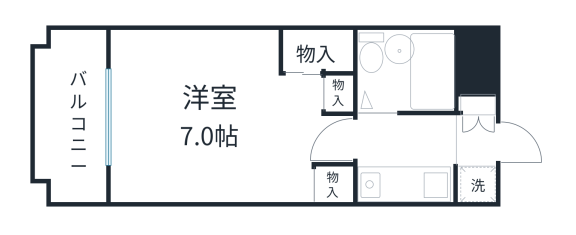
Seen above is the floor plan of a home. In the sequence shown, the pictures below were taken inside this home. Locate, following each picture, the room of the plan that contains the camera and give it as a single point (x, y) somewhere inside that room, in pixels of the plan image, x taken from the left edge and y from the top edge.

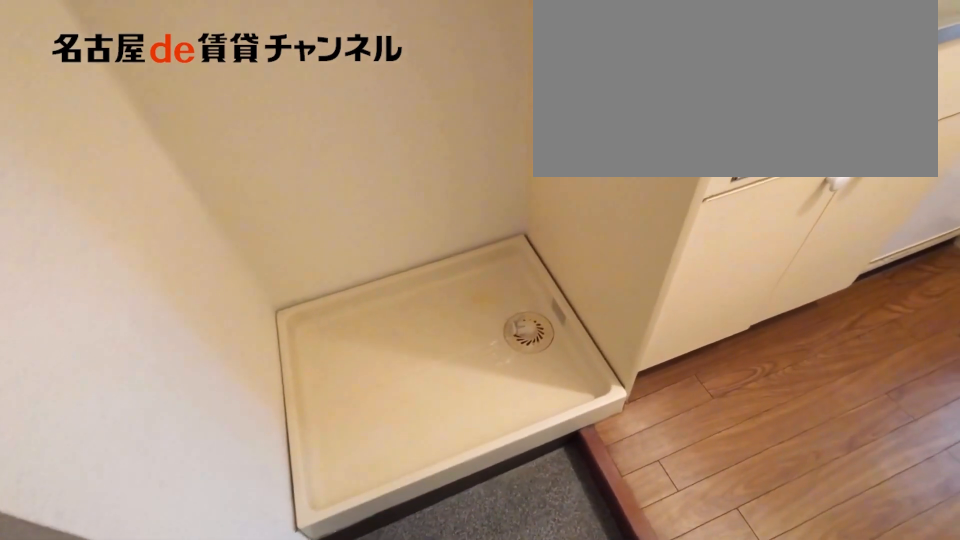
(475, 183)
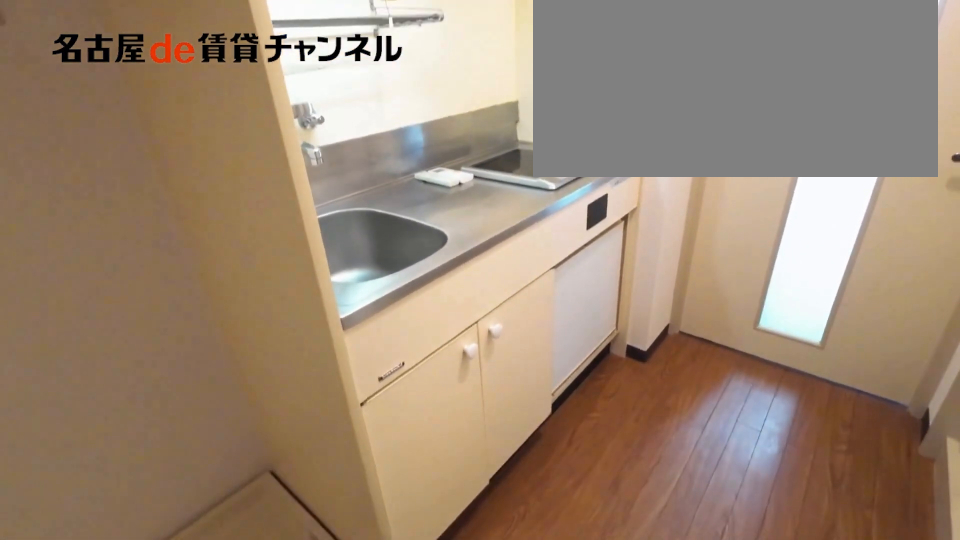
(403, 185)
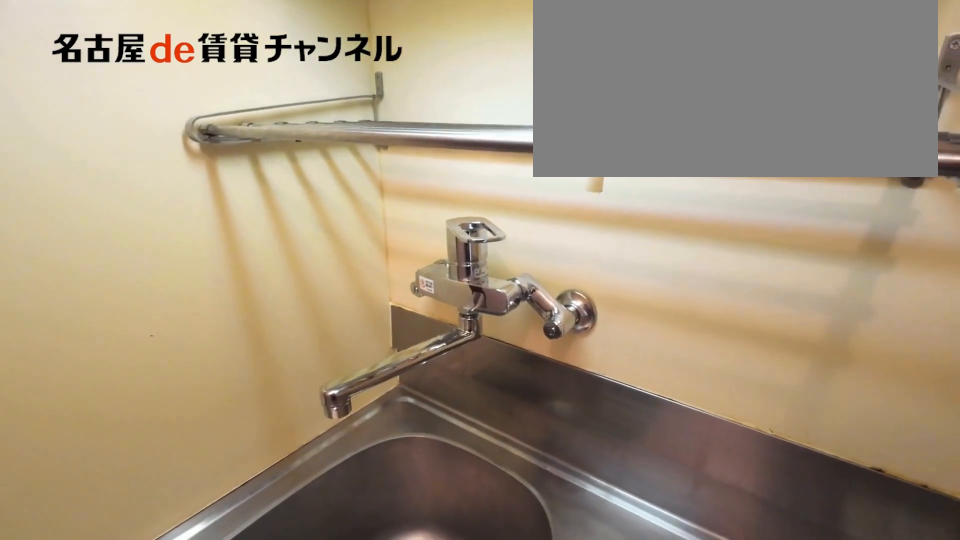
(403, 185)
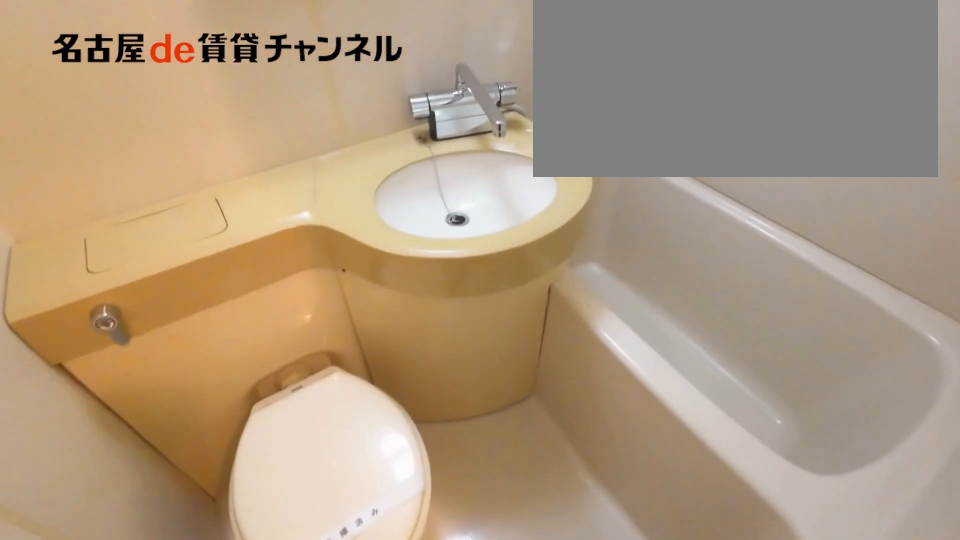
(407, 70)
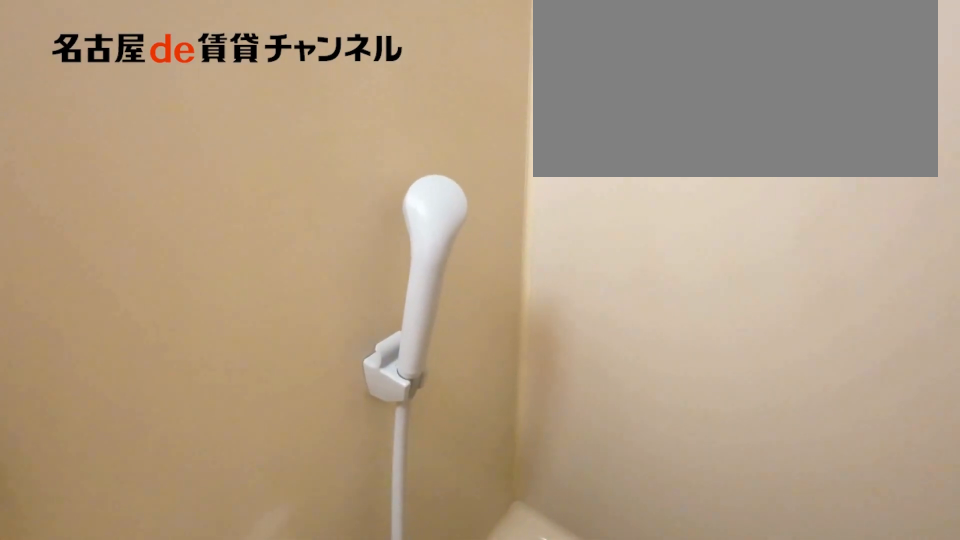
(407, 70)
